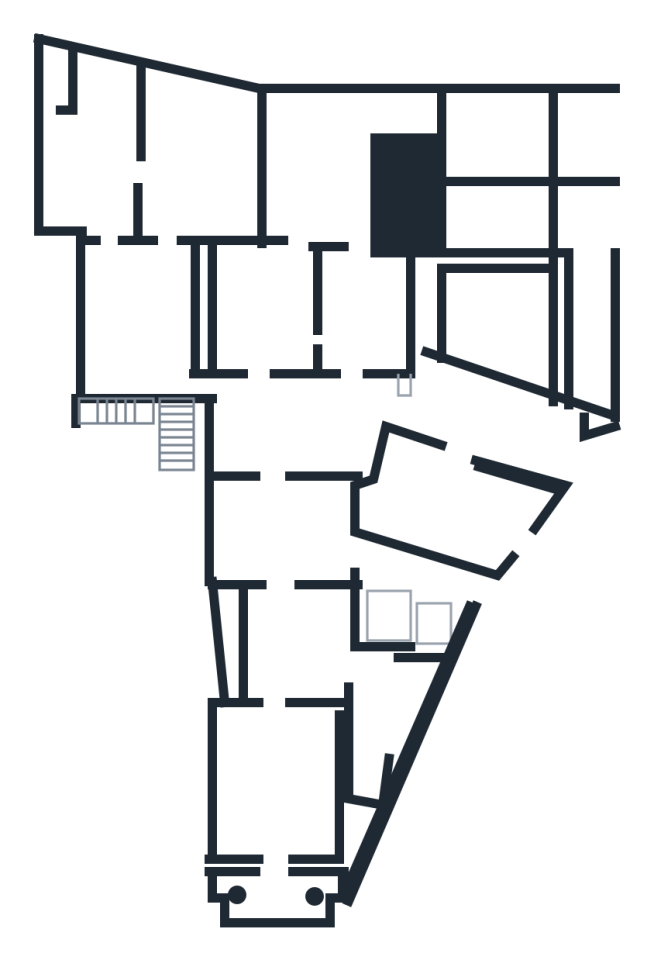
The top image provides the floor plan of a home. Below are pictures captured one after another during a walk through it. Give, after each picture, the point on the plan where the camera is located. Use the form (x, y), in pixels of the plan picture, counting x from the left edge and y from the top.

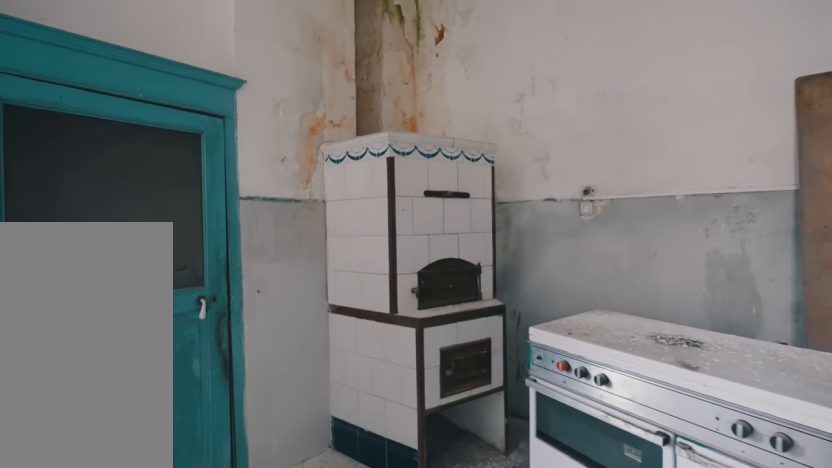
(179, 172)
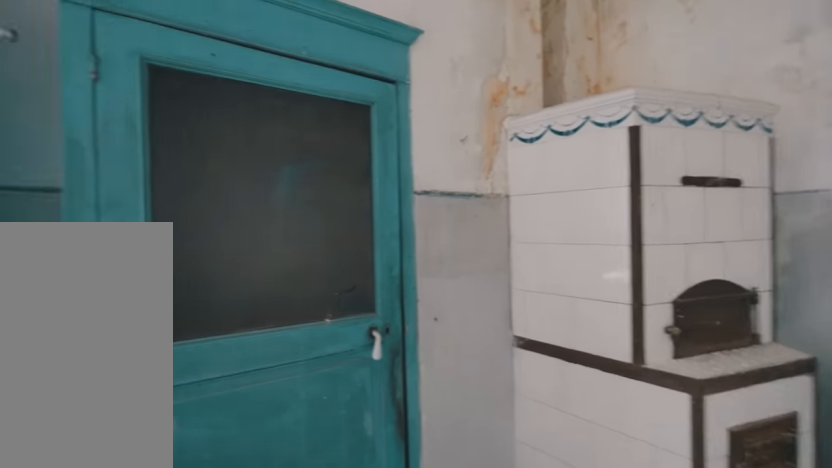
(179, 172)
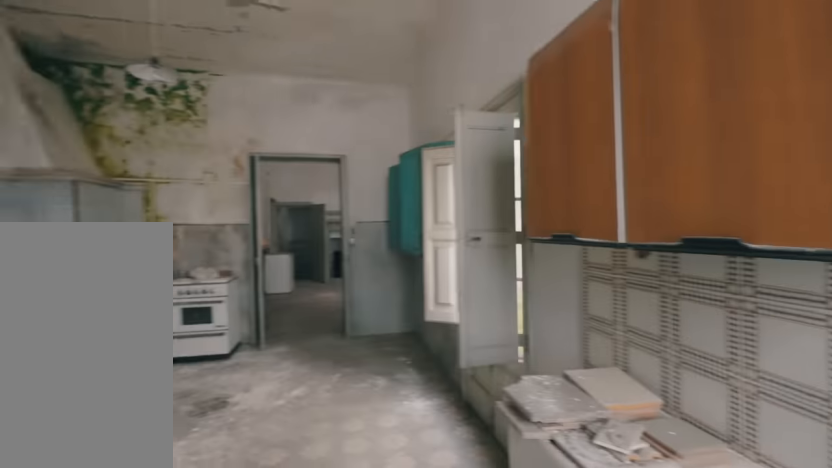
(179, 172)
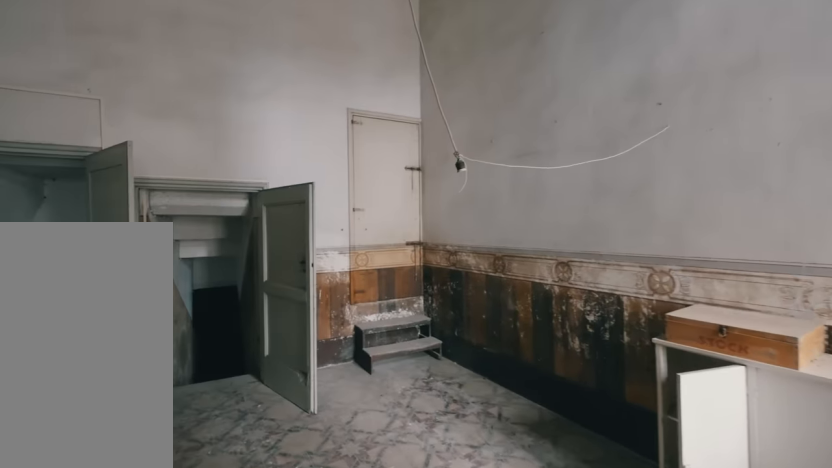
(136, 320)
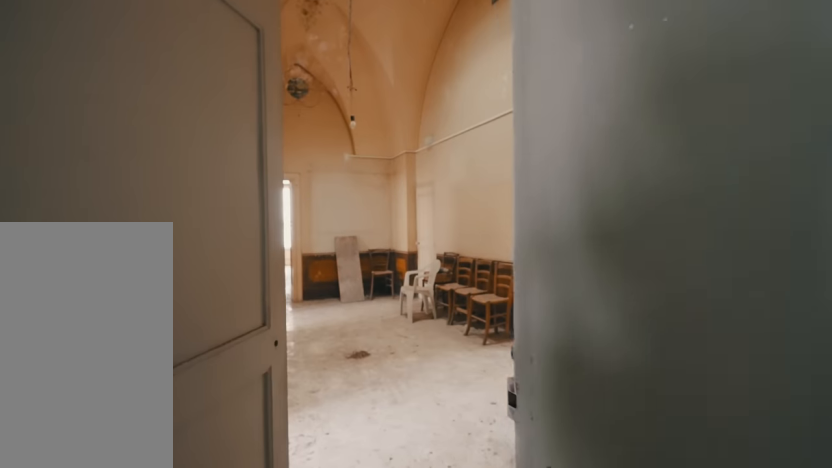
(164, 340)
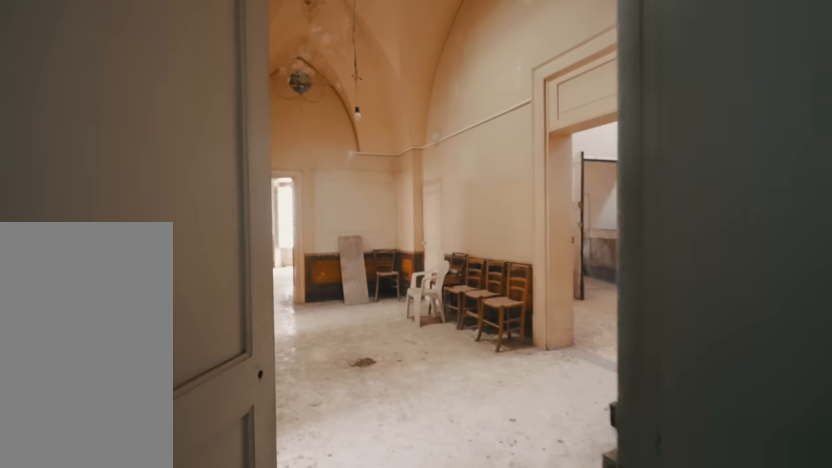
(203, 369)
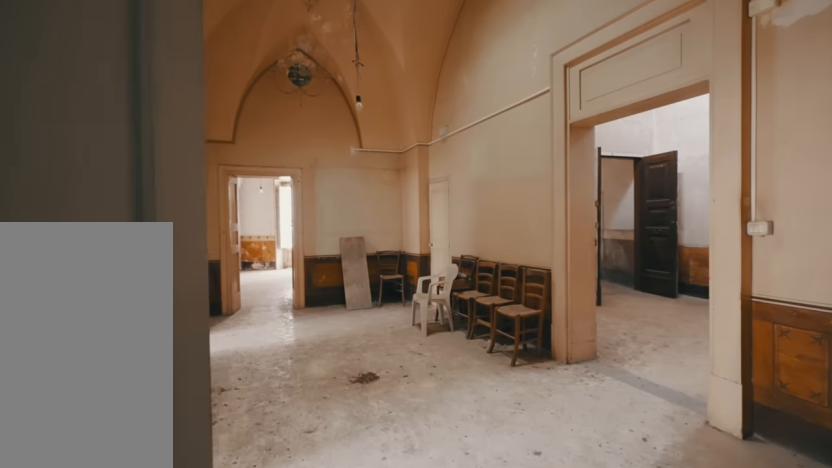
(247, 401)
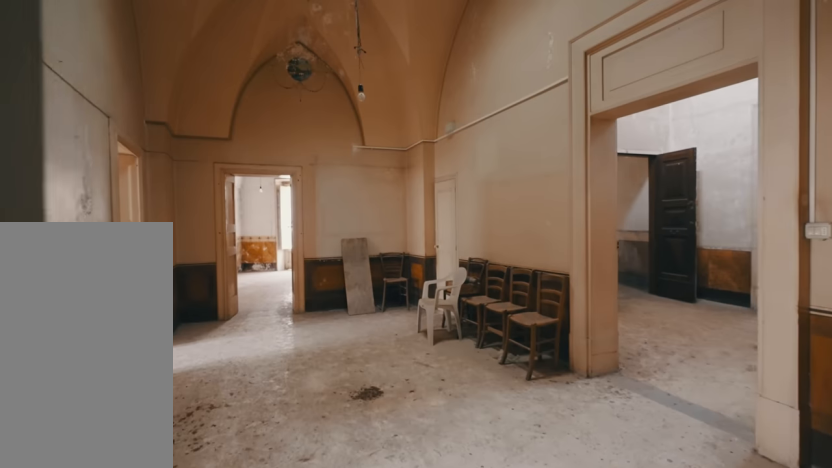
(279, 426)
